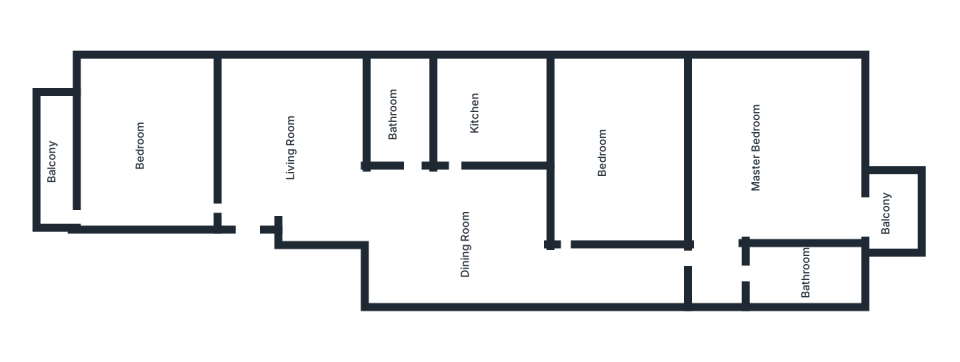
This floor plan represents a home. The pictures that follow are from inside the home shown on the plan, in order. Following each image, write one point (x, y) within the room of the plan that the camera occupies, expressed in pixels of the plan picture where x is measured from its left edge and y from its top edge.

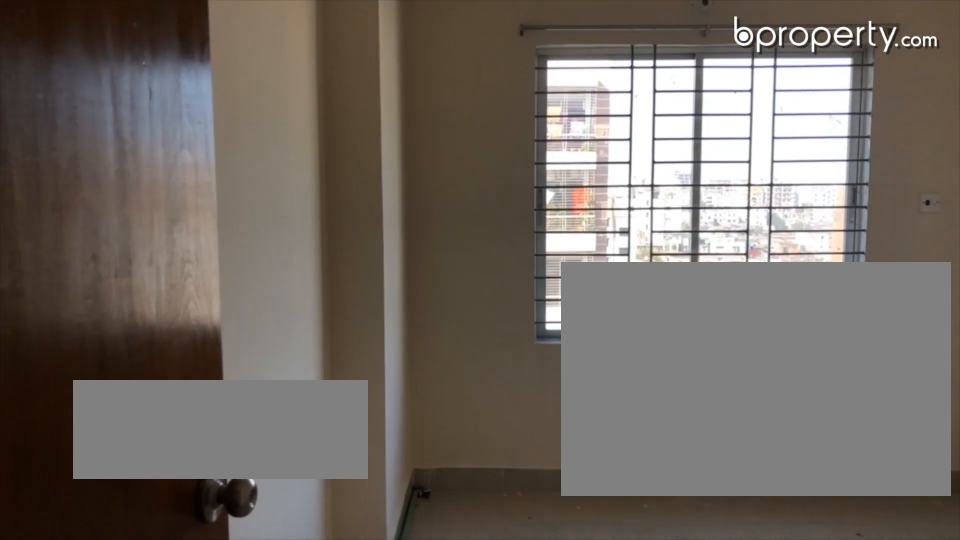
(626, 144)
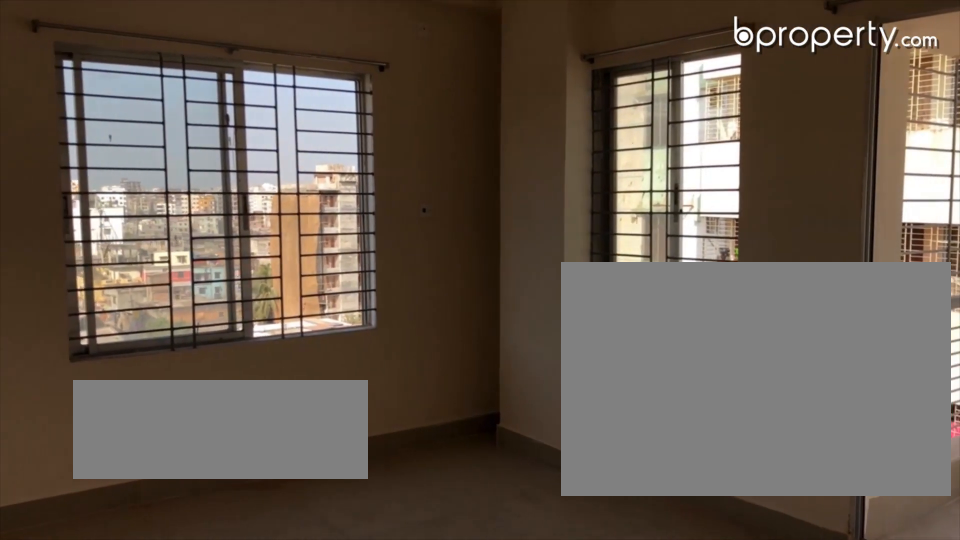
(787, 160)
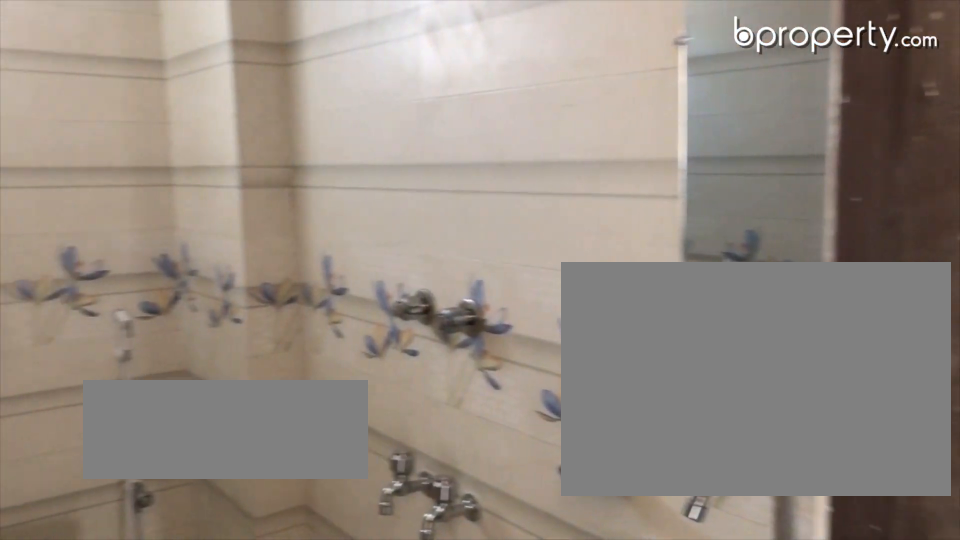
(786, 275)
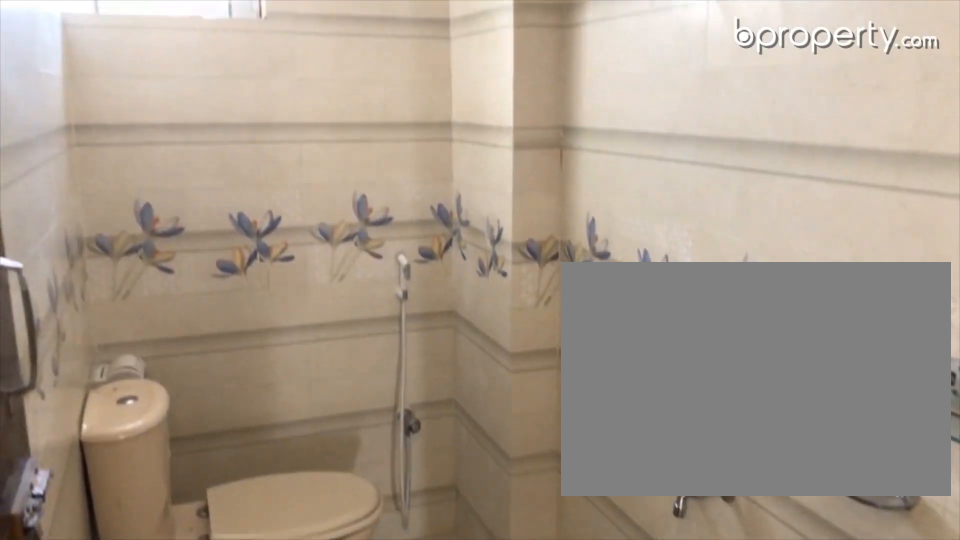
(786, 275)
